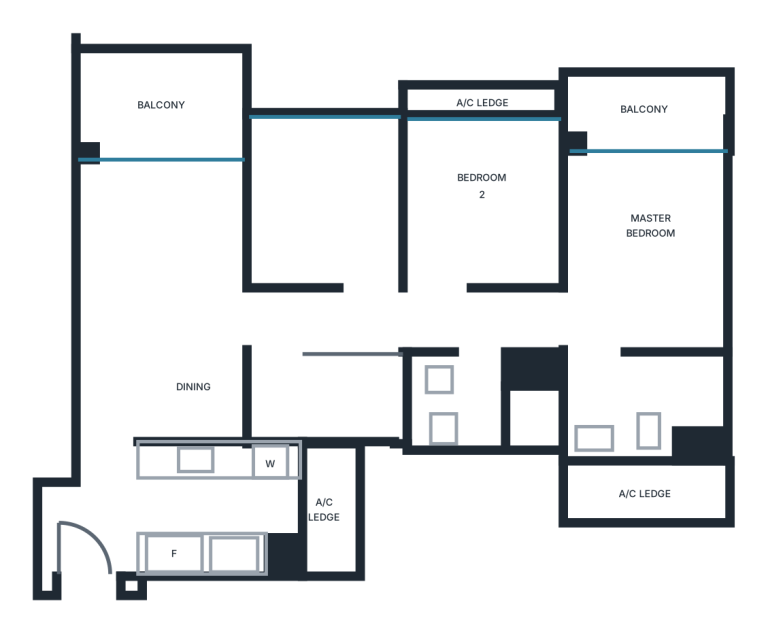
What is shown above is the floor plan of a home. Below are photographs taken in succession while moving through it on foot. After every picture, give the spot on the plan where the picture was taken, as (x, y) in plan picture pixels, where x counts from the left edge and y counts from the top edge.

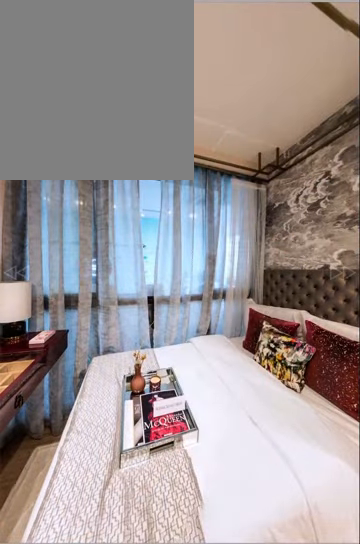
(449, 217)
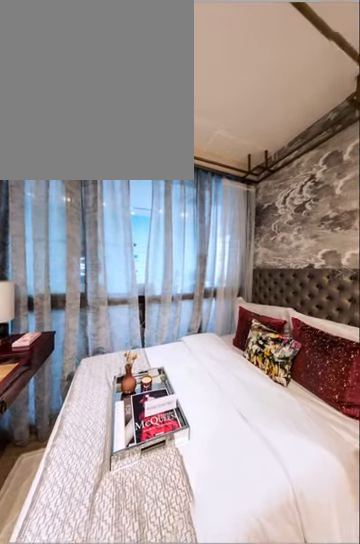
(449, 217)
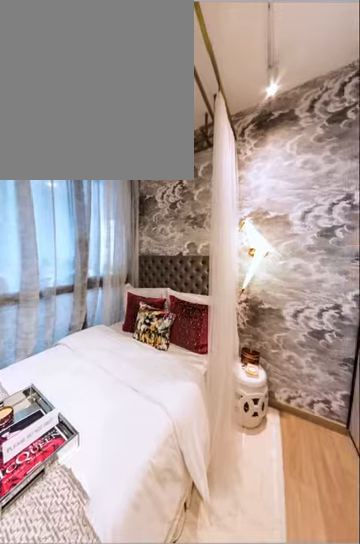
(460, 230)
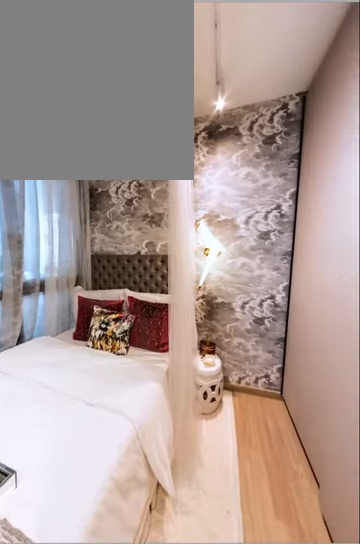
(461, 234)
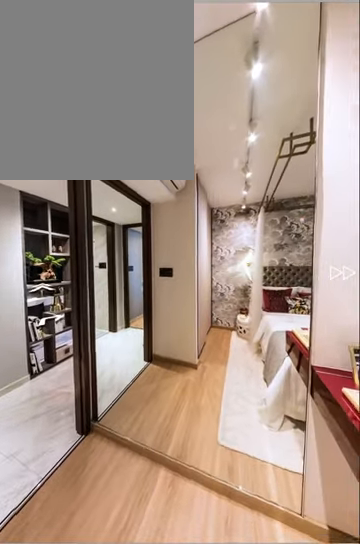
(412, 244)
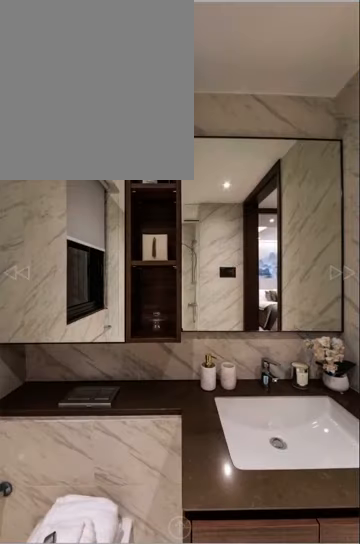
(486, 435)
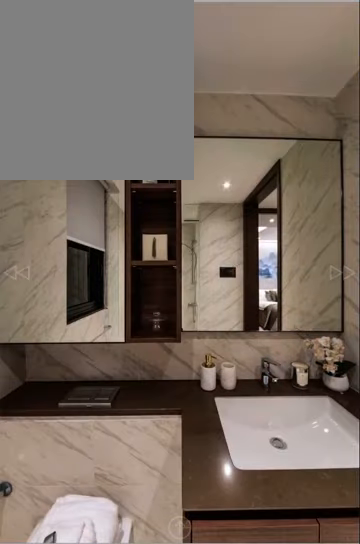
(486, 435)
